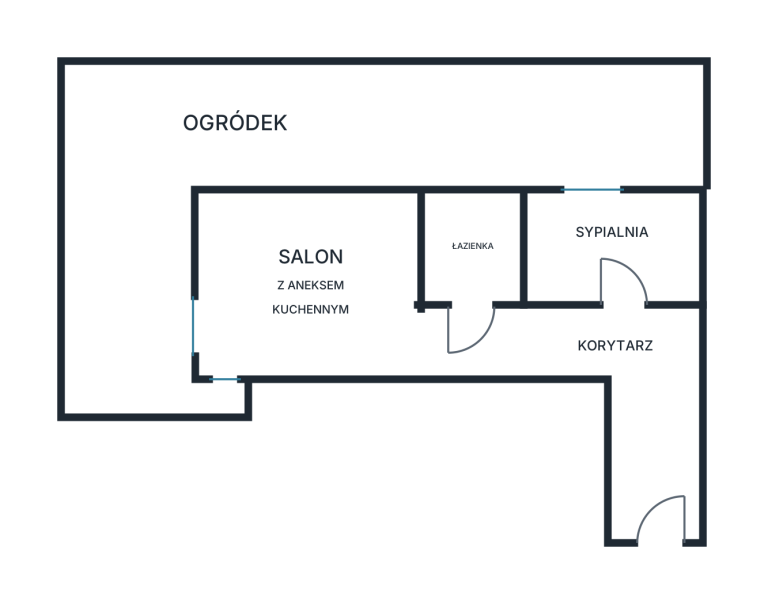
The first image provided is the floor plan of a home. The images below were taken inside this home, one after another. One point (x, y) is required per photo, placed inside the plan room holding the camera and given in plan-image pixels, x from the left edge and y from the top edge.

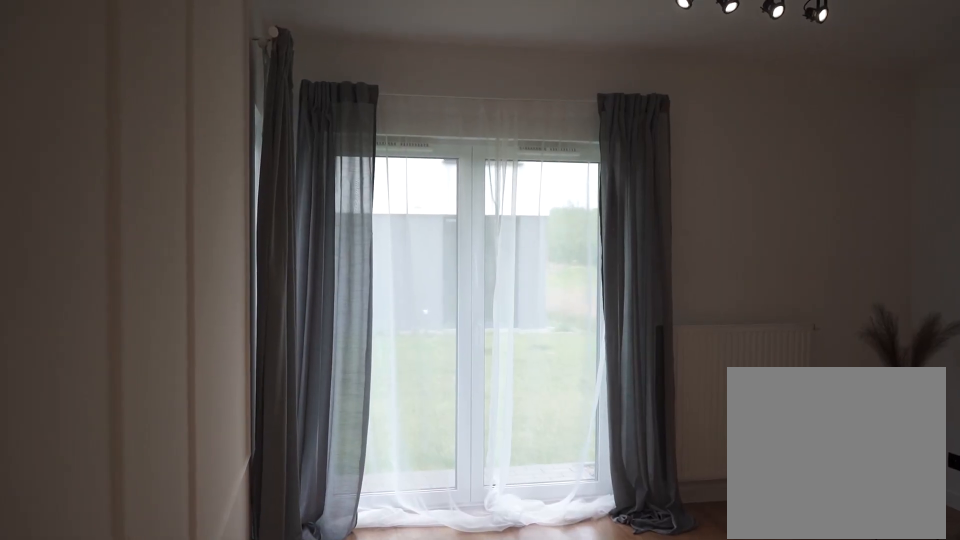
(307, 284)
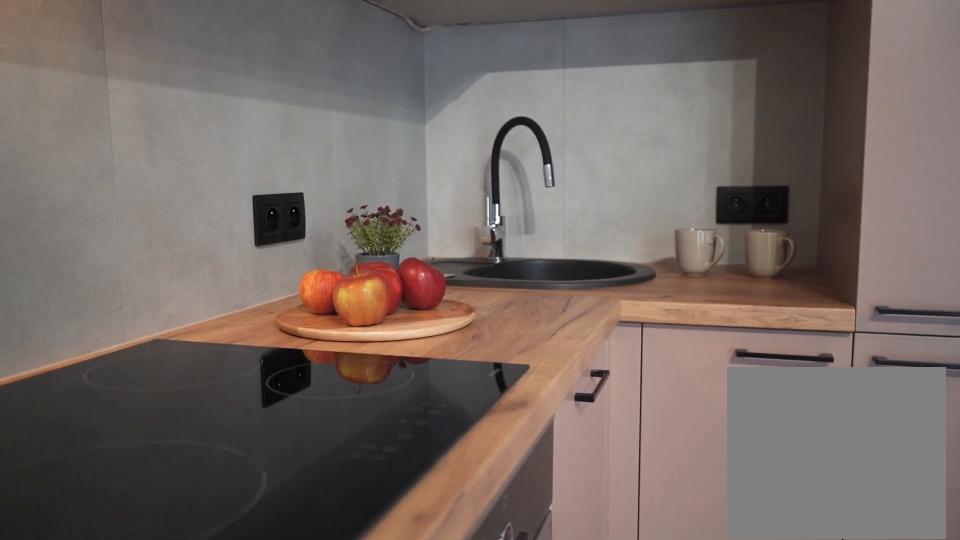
(307, 284)
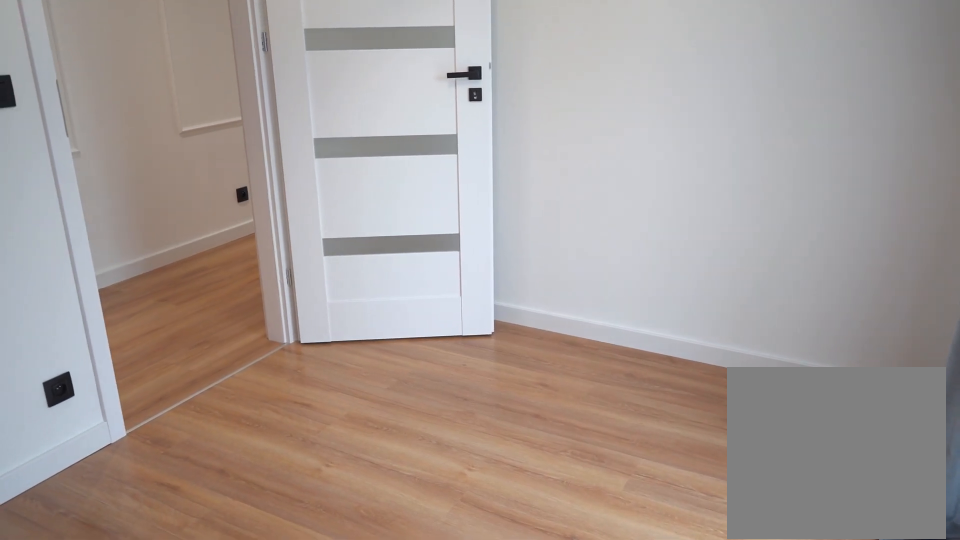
(611, 243)
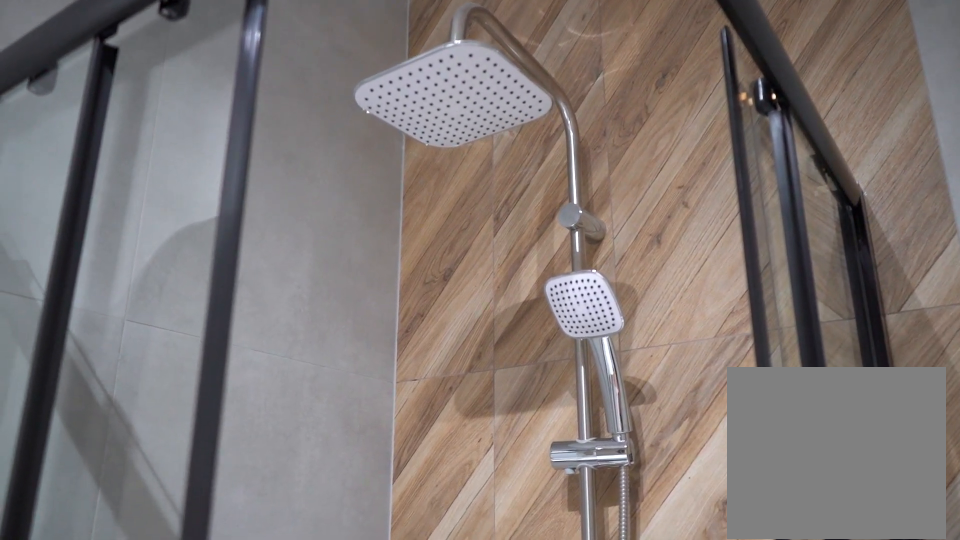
(474, 248)
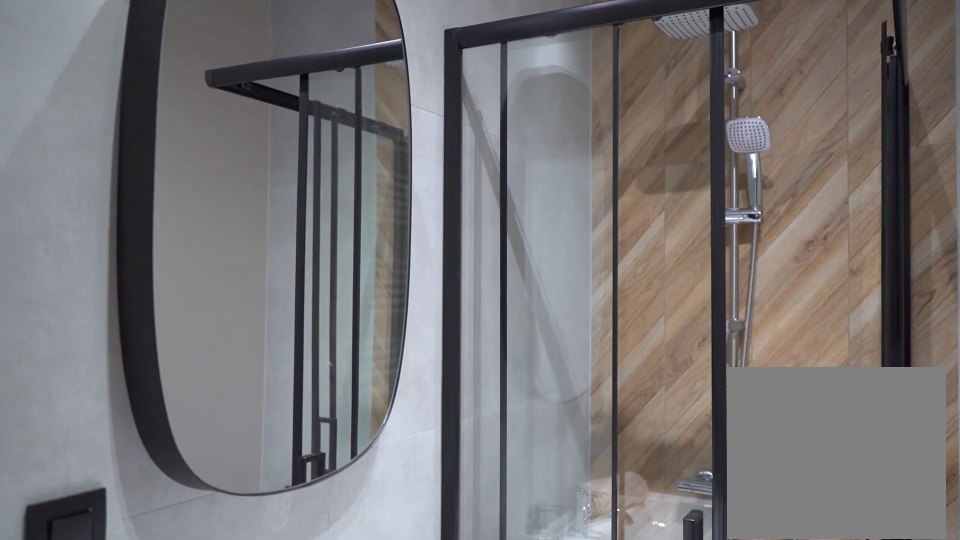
(474, 247)
